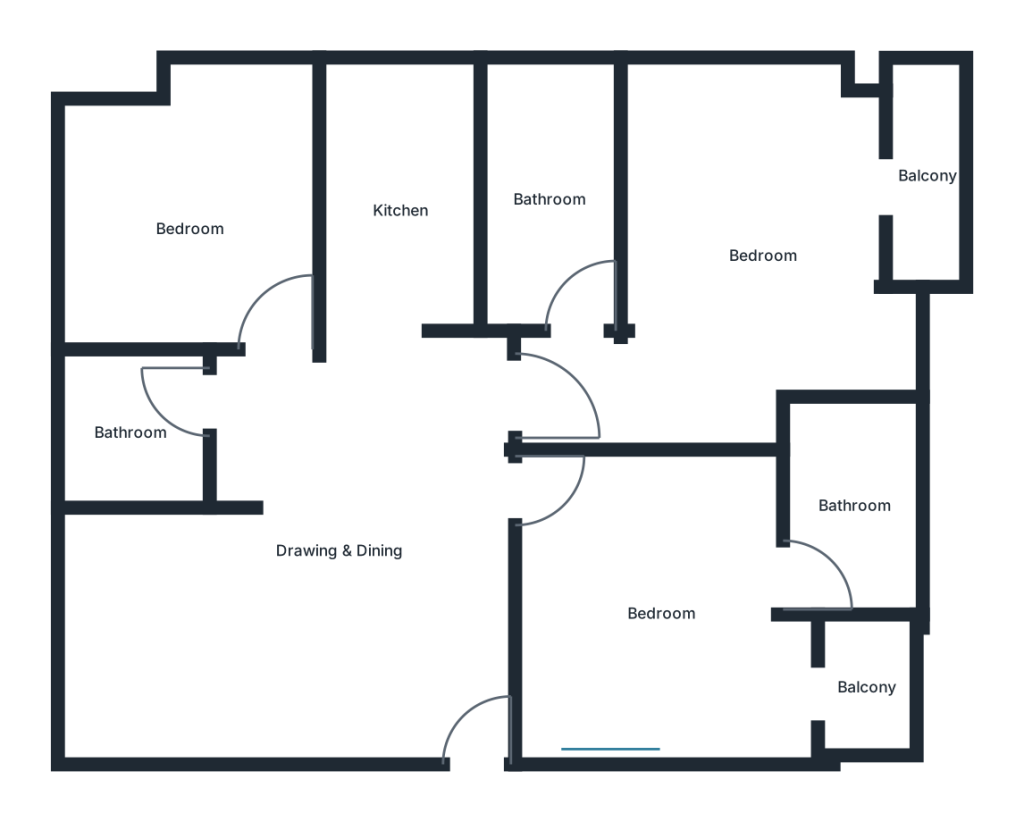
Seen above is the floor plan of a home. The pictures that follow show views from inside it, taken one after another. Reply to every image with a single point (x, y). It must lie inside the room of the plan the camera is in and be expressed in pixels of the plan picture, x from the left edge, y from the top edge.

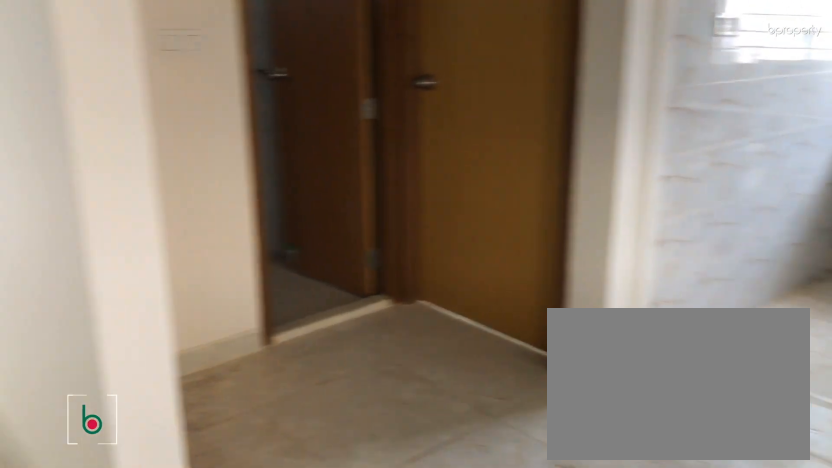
(338, 549)
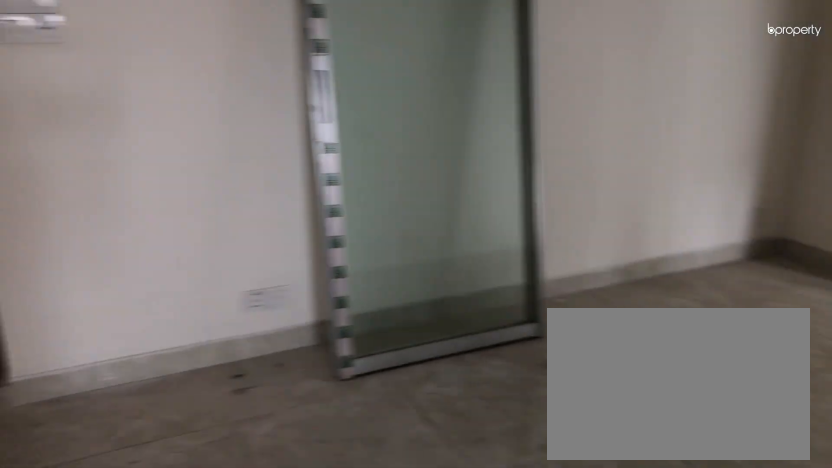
(338, 549)
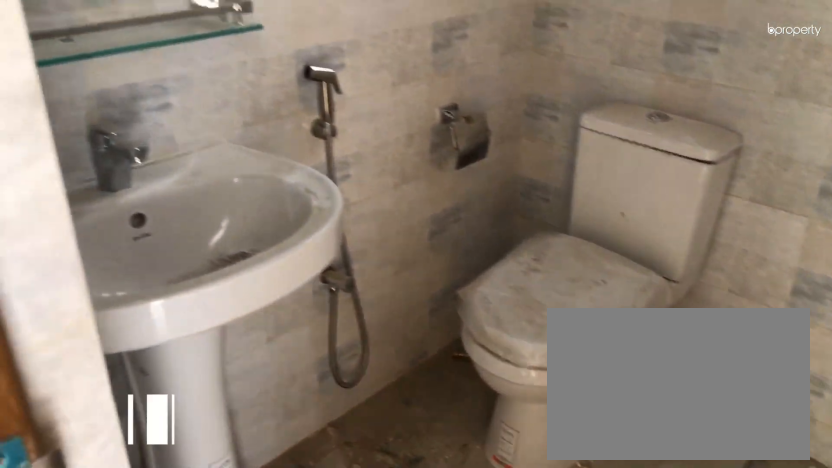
(132, 432)
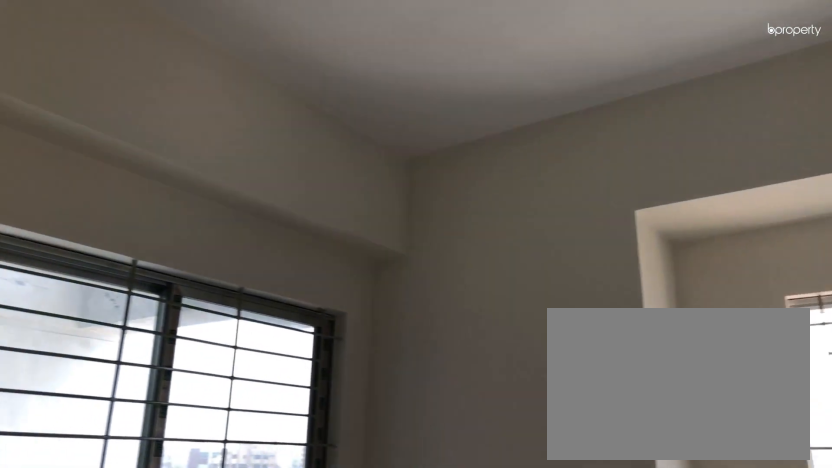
(192, 229)
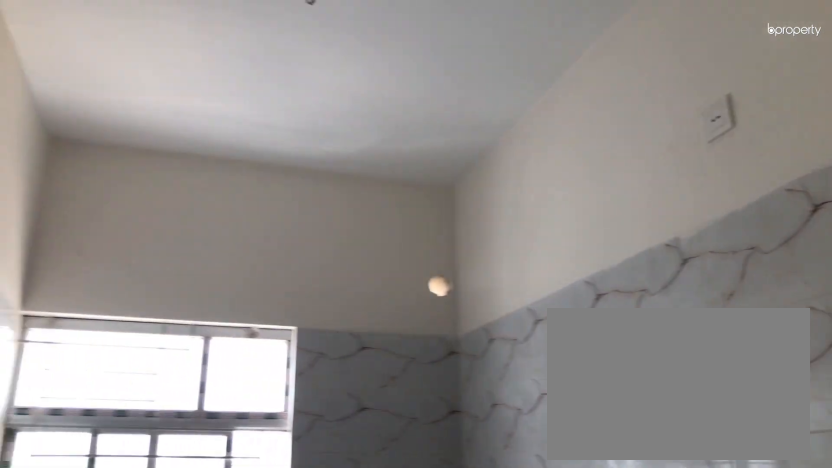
(404, 210)
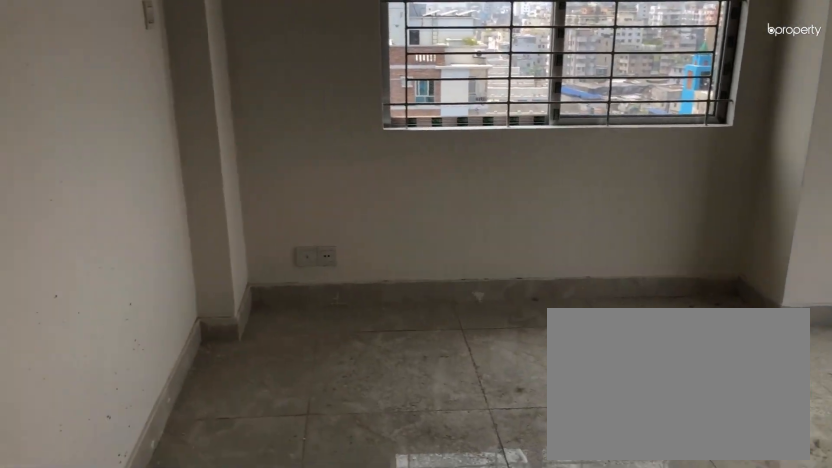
(762, 256)
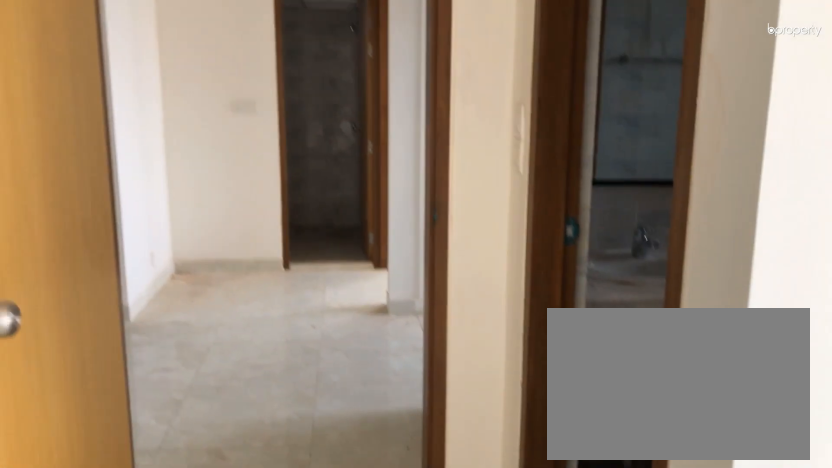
(762, 256)
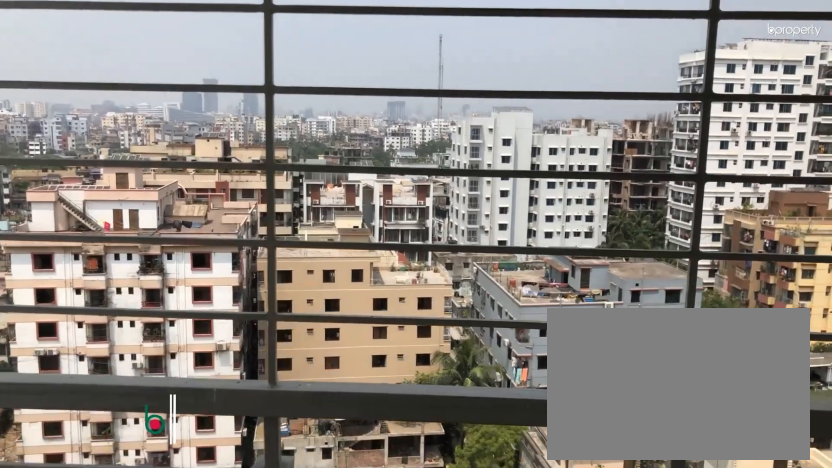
(931, 173)
